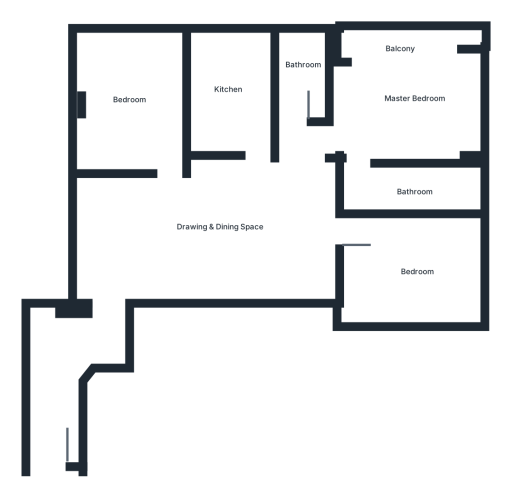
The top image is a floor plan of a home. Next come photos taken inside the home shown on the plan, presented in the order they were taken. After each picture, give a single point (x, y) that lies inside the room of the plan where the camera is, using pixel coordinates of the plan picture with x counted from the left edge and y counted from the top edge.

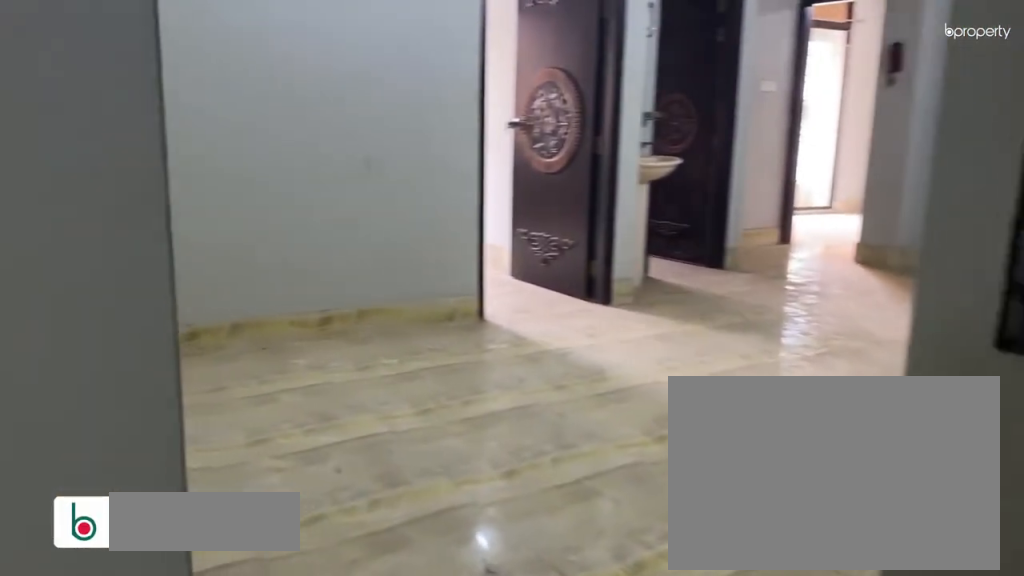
(130, 276)
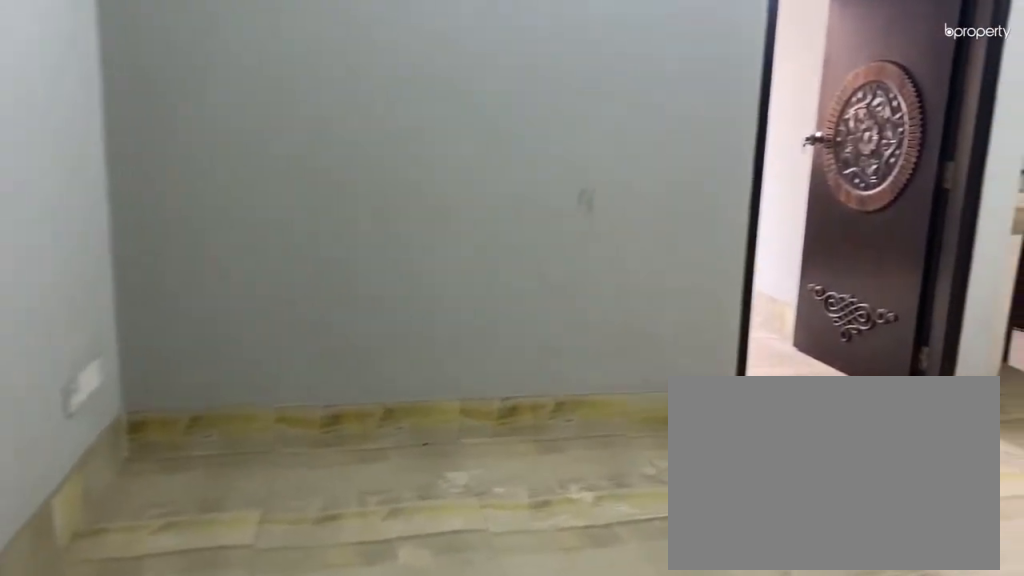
(130, 276)
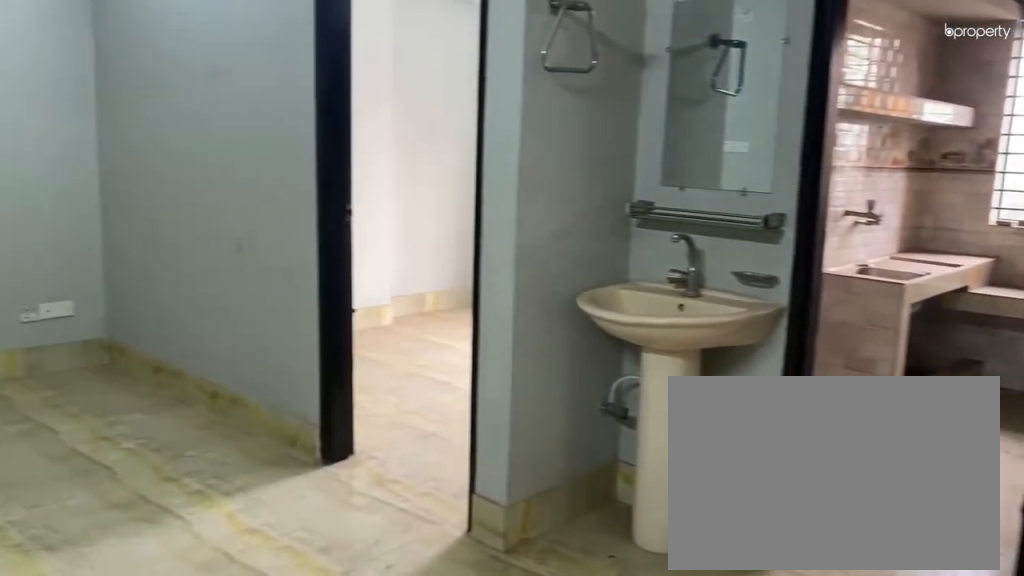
(217, 209)
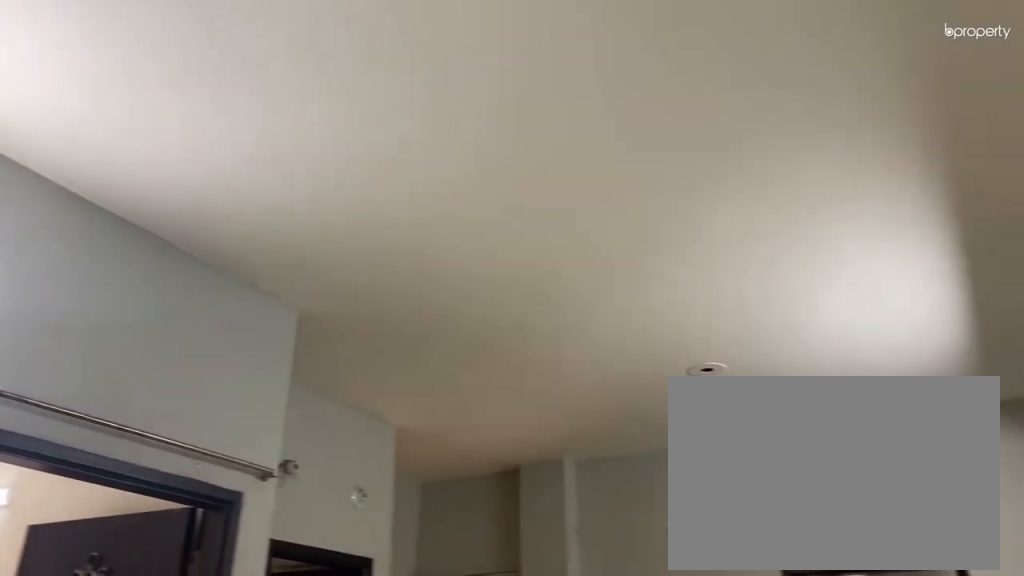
(217, 209)
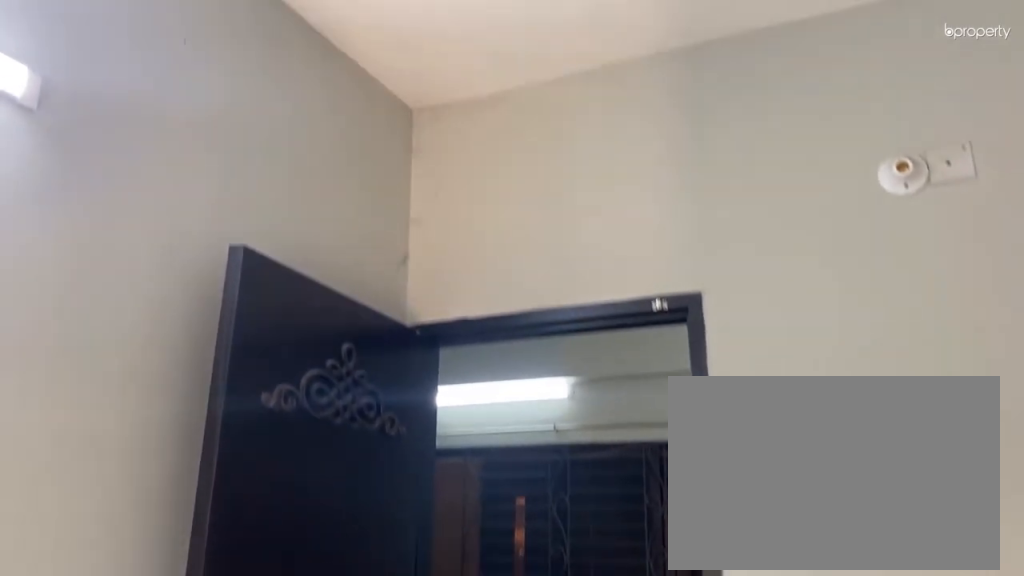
(123, 117)
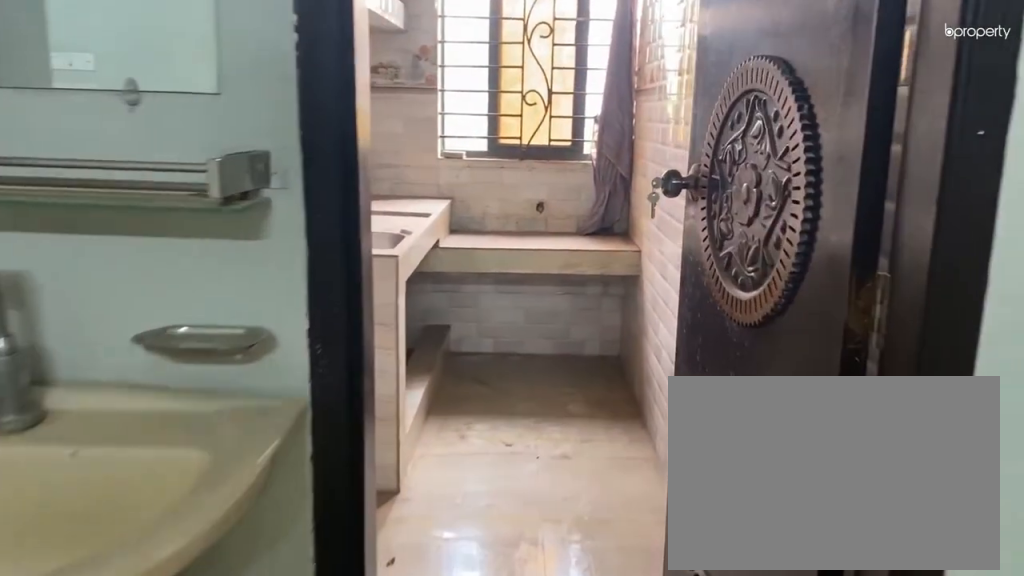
(248, 156)
